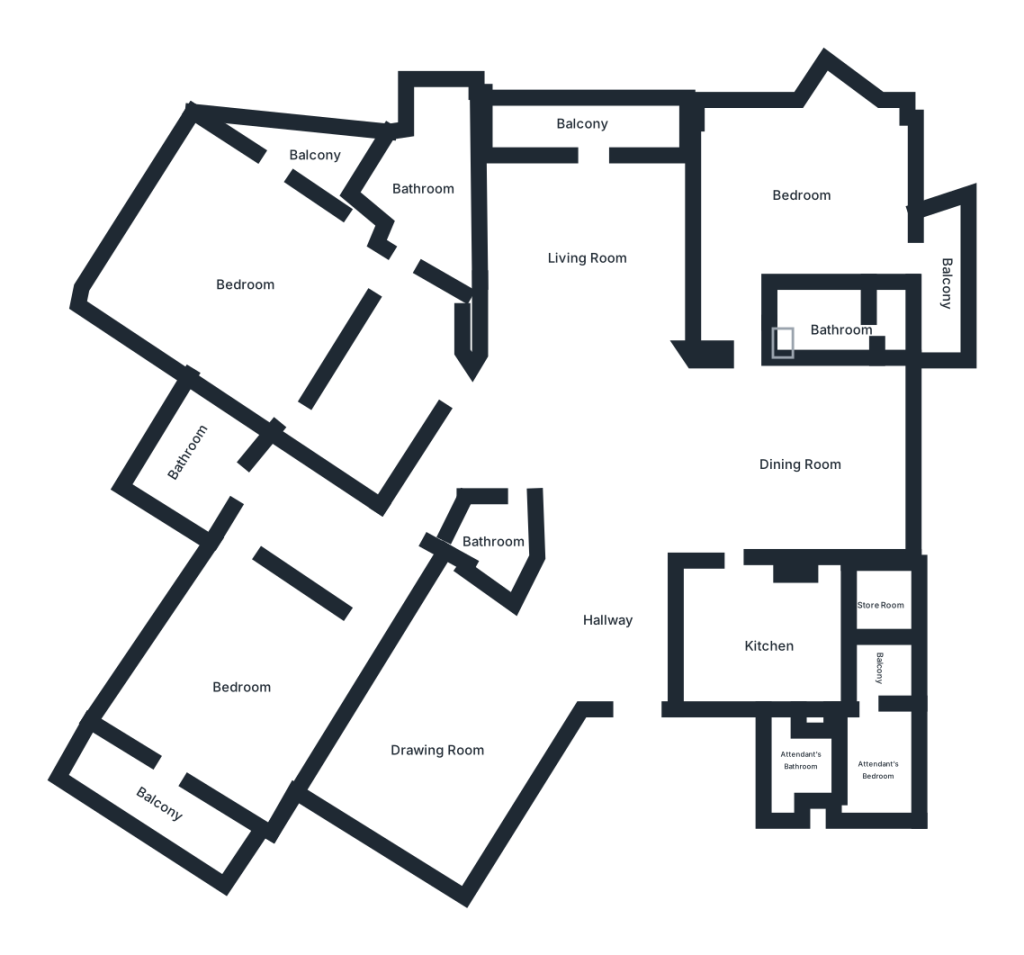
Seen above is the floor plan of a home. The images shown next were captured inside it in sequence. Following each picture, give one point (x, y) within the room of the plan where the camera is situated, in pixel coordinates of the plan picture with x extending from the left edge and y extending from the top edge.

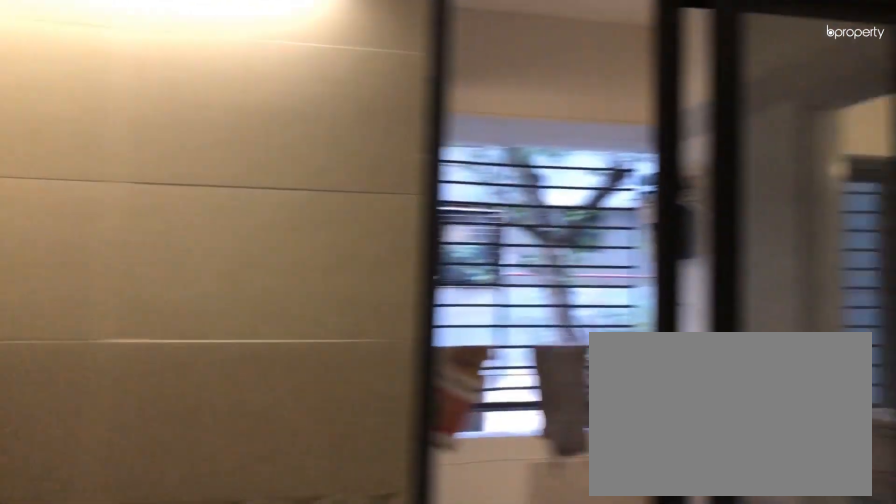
(771, 637)
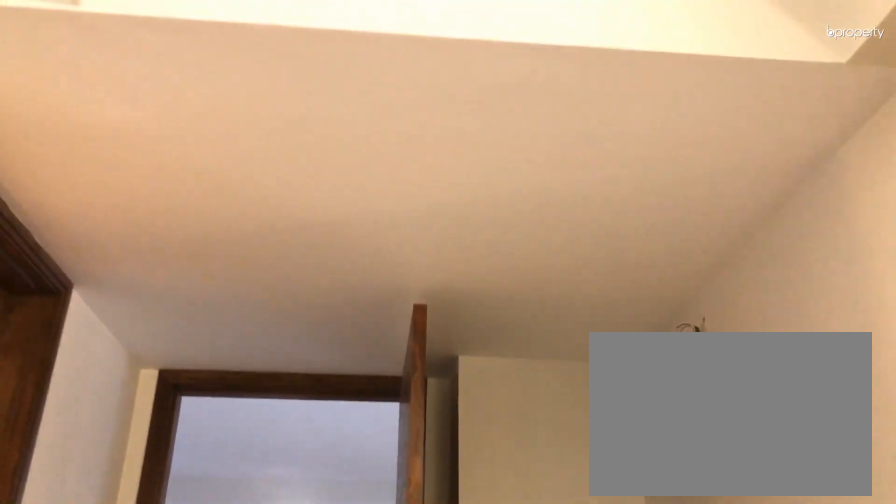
(807, 196)
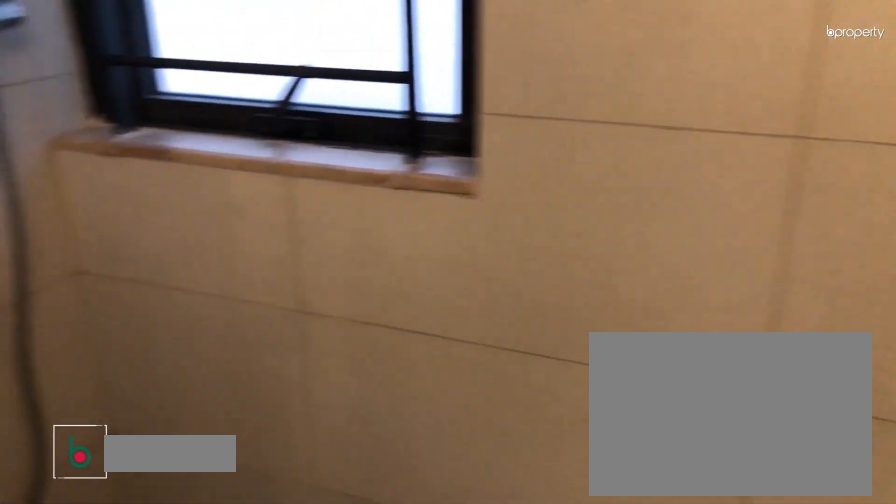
(826, 319)
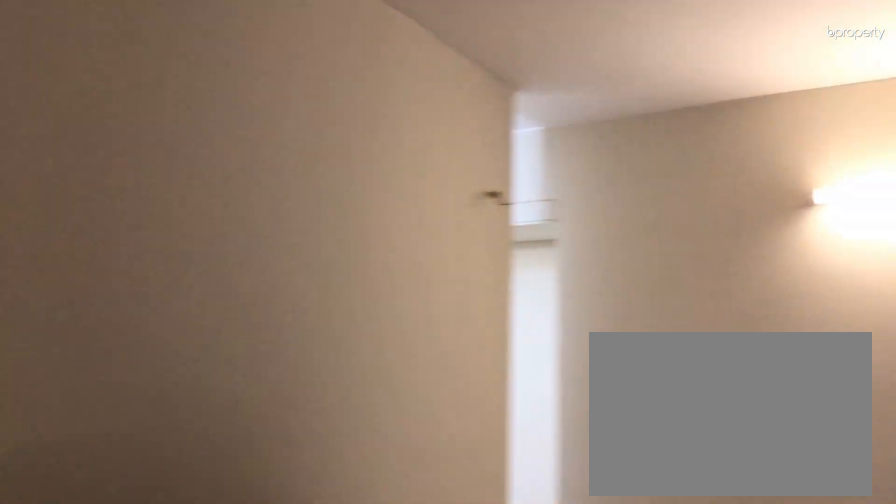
(243, 273)
